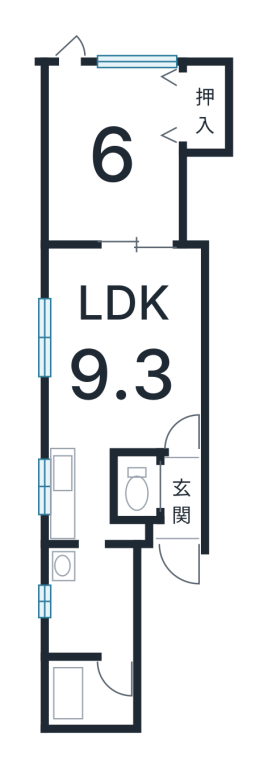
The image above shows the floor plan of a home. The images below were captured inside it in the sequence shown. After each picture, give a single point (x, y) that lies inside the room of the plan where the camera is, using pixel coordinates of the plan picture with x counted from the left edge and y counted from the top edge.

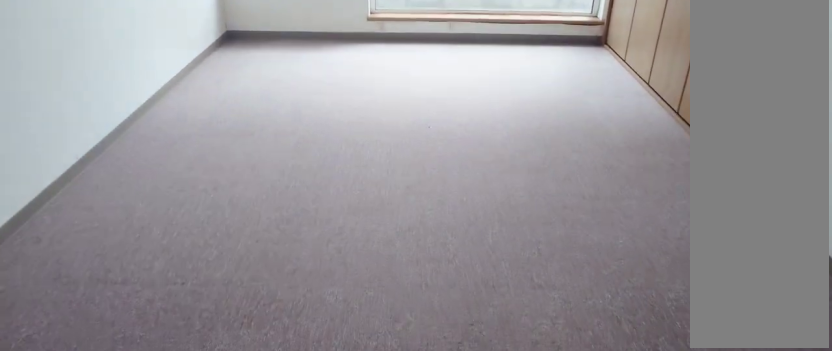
(105, 157)
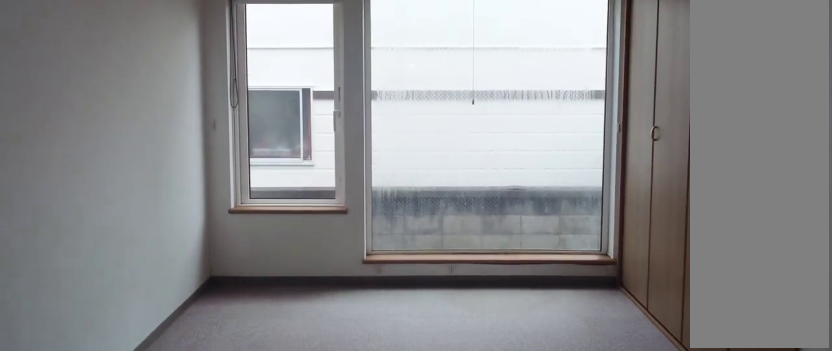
(105, 157)
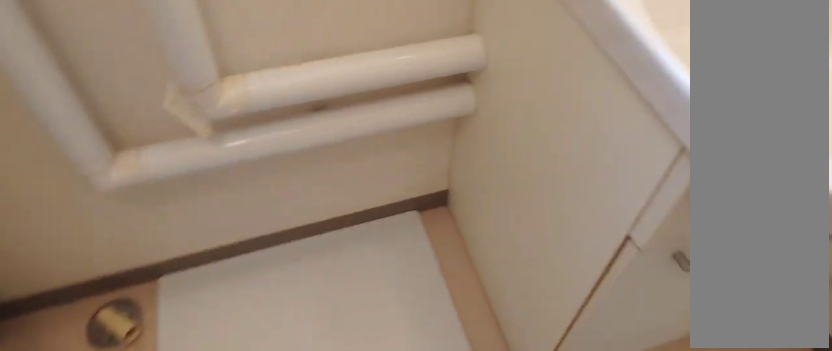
(87, 609)
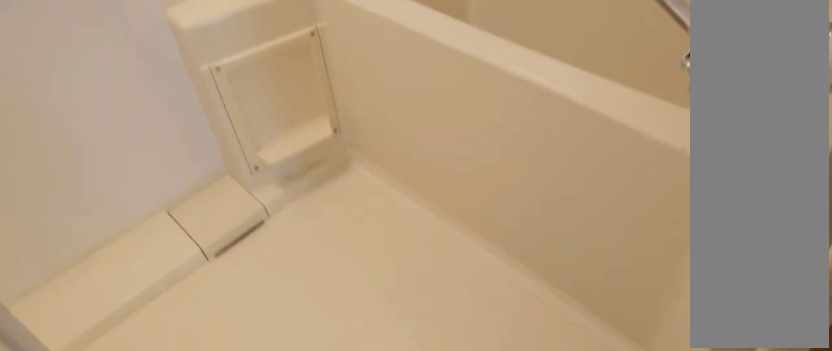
(79, 700)
